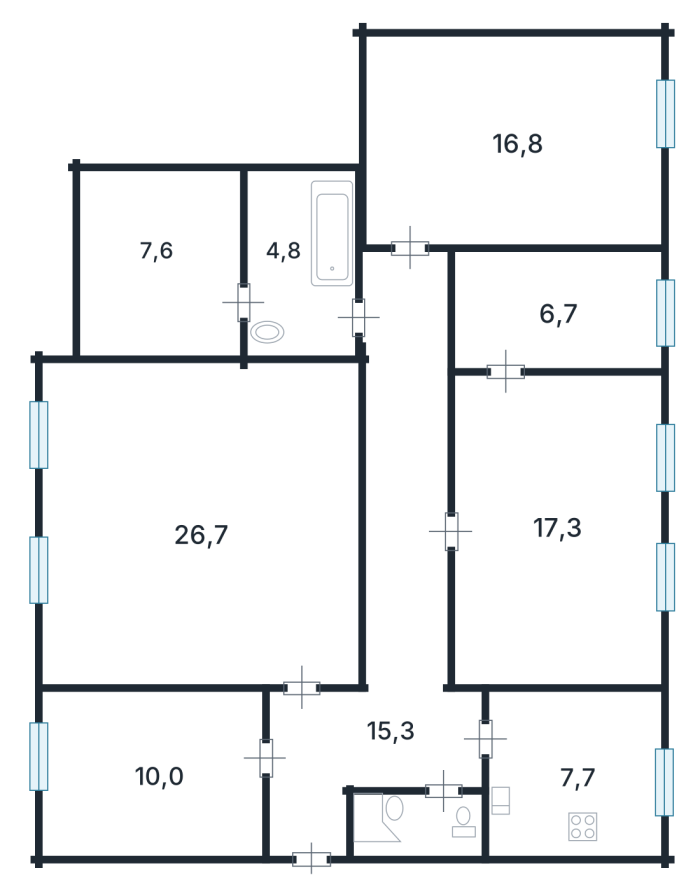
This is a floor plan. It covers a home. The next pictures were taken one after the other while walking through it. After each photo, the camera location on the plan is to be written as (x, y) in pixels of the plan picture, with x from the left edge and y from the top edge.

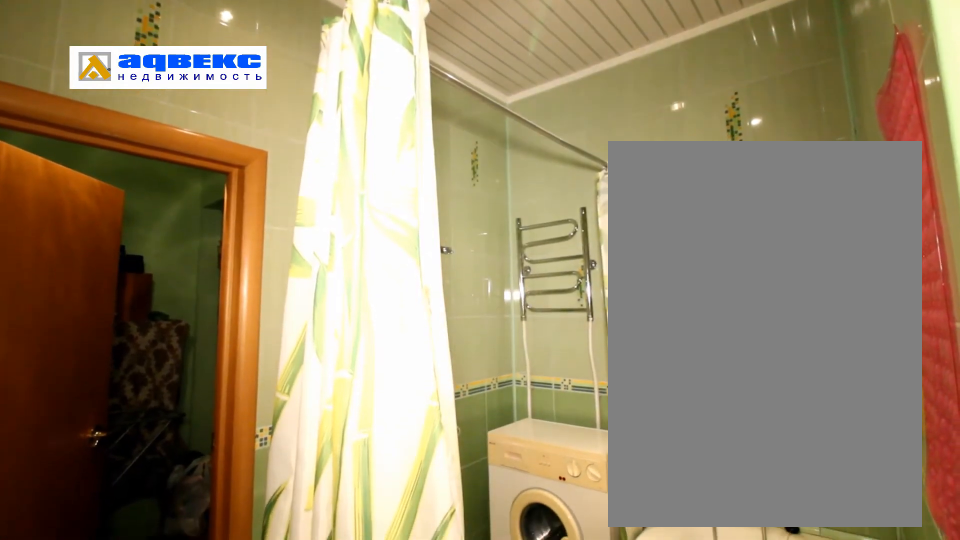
(278, 345)
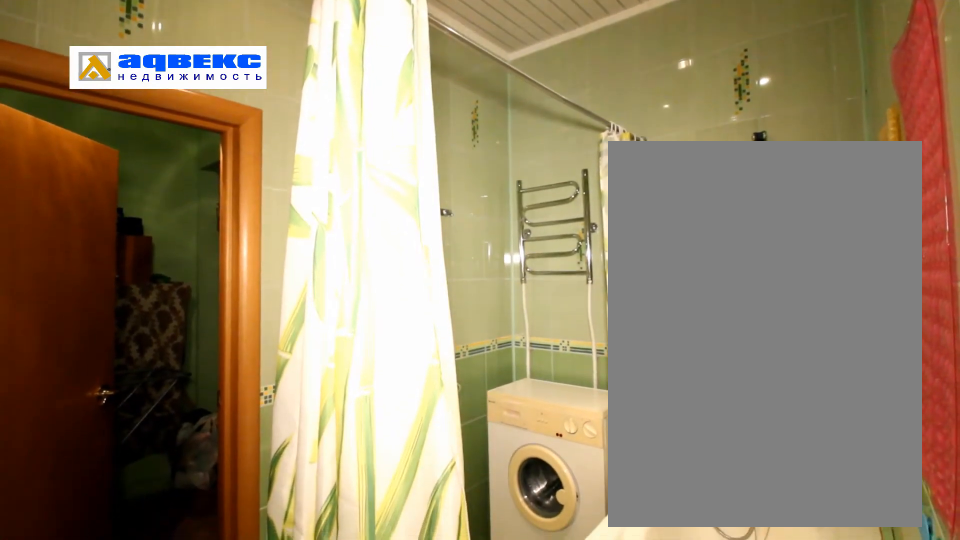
(278, 345)
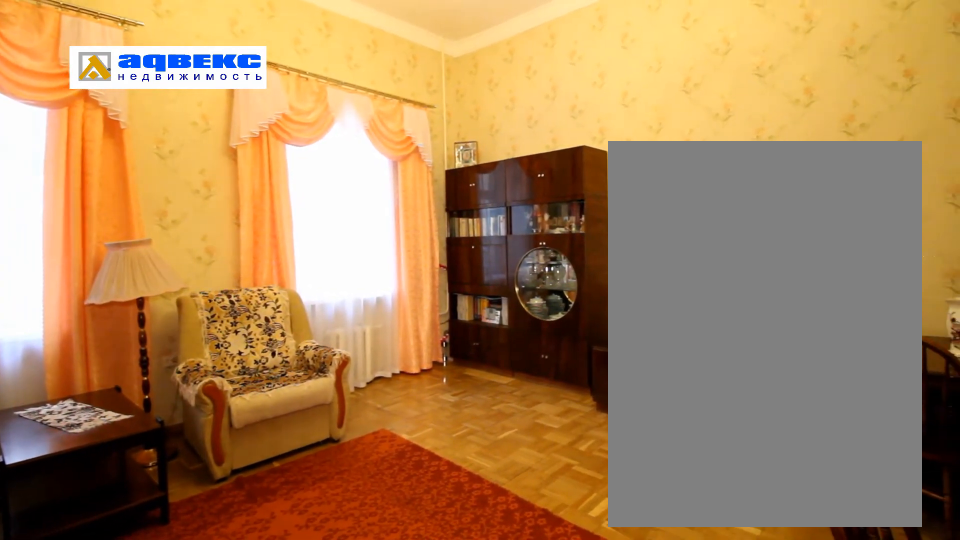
(138, 570)
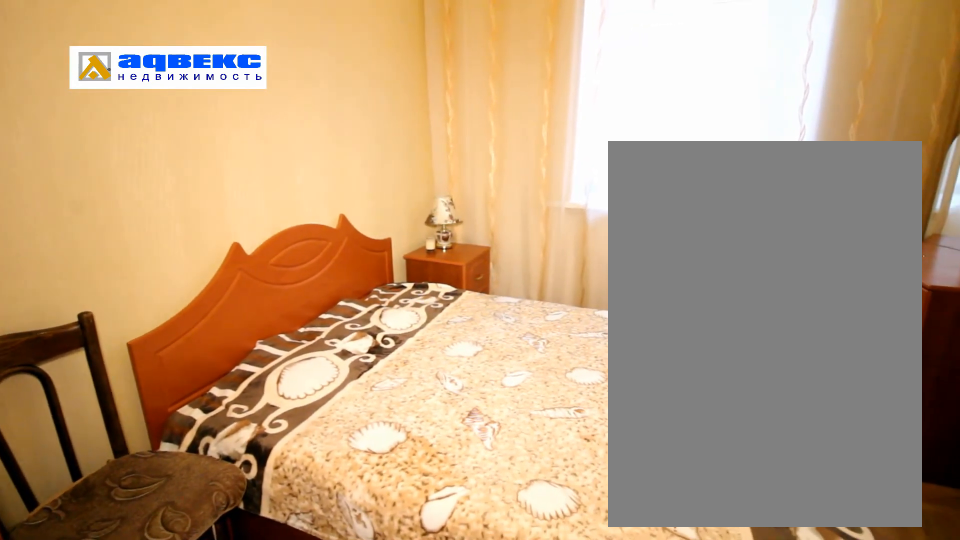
(108, 816)
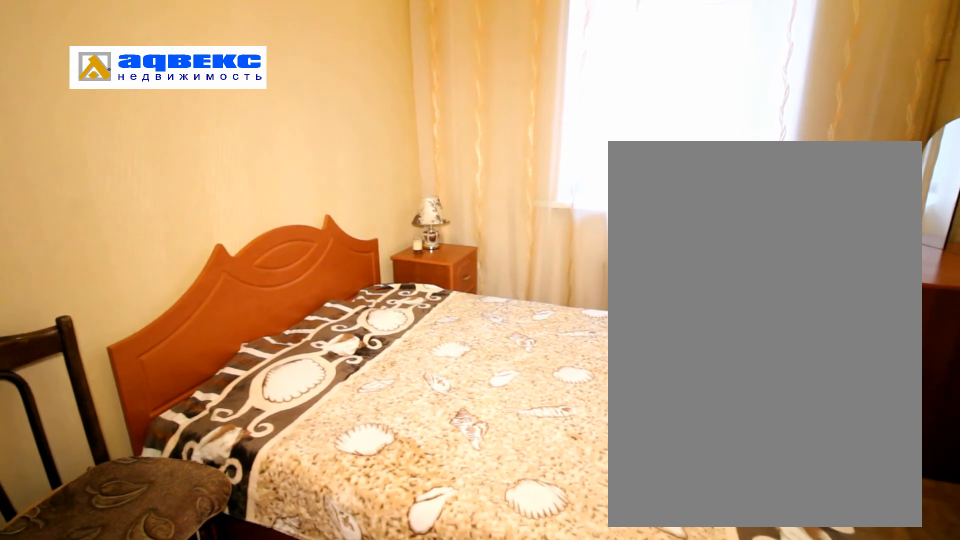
(109, 816)
